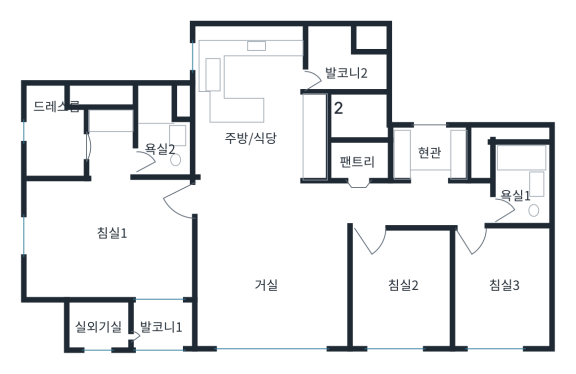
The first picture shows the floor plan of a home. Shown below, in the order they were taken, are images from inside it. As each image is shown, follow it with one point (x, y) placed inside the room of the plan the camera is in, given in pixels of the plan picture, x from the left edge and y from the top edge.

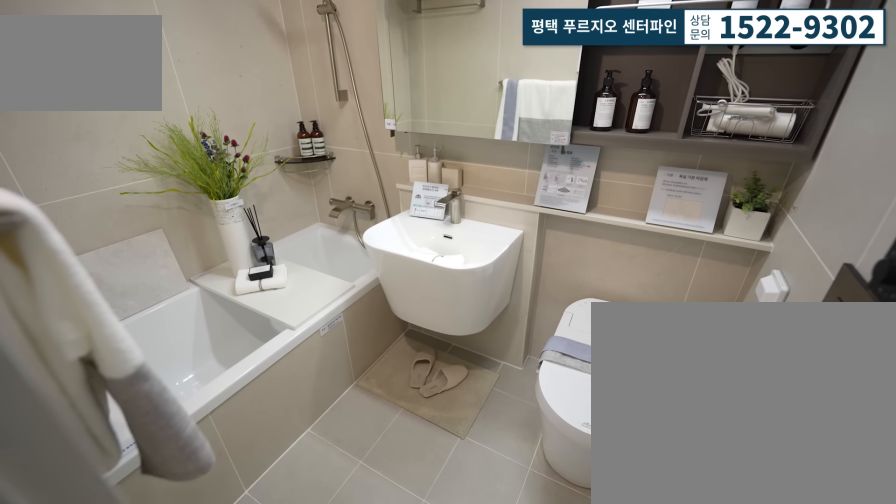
(533, 208)
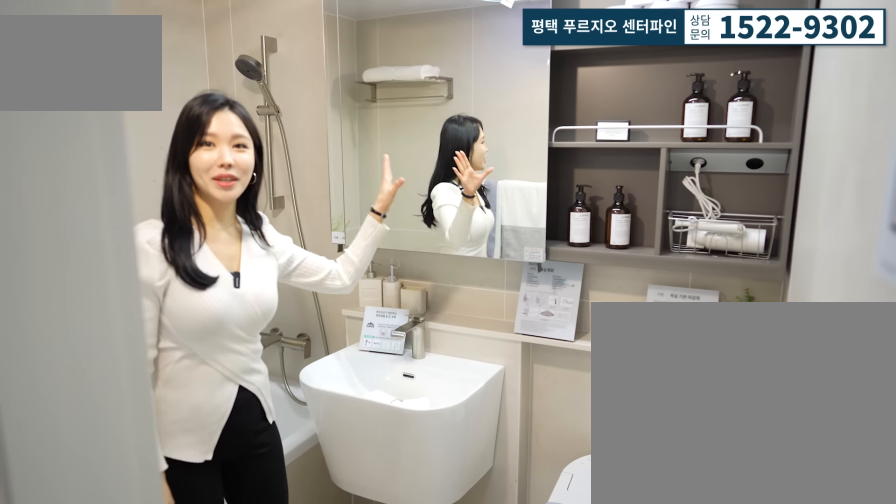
(514, 191)
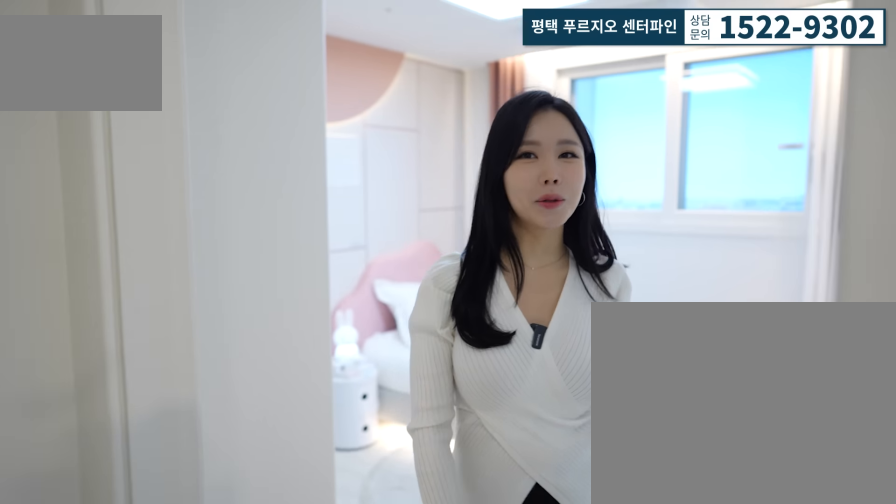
(507, 283)
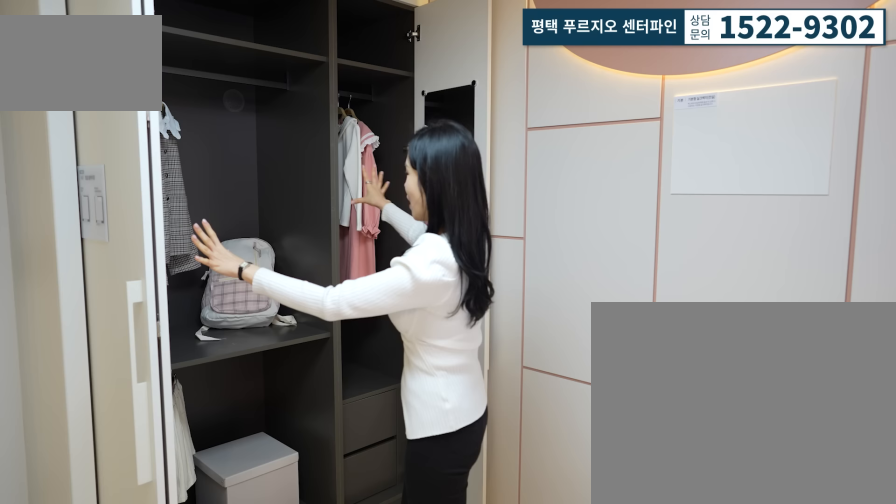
(507, 283)
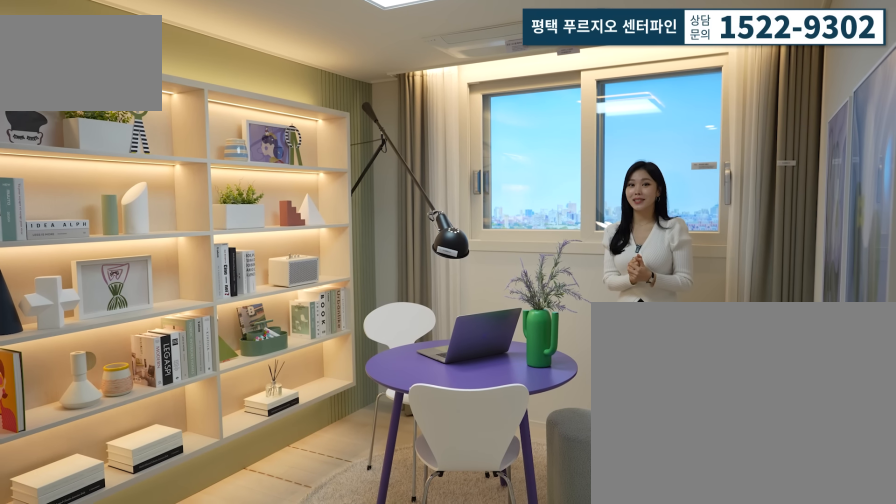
(399, 283)
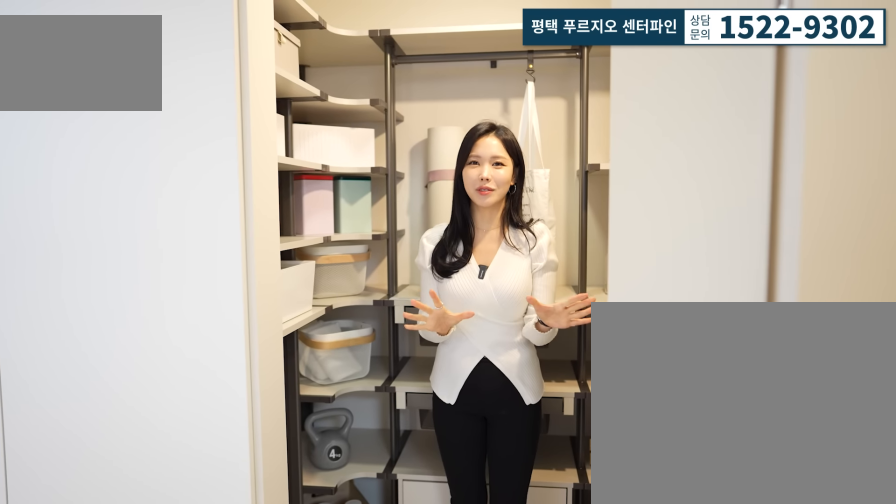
(360, 181)
